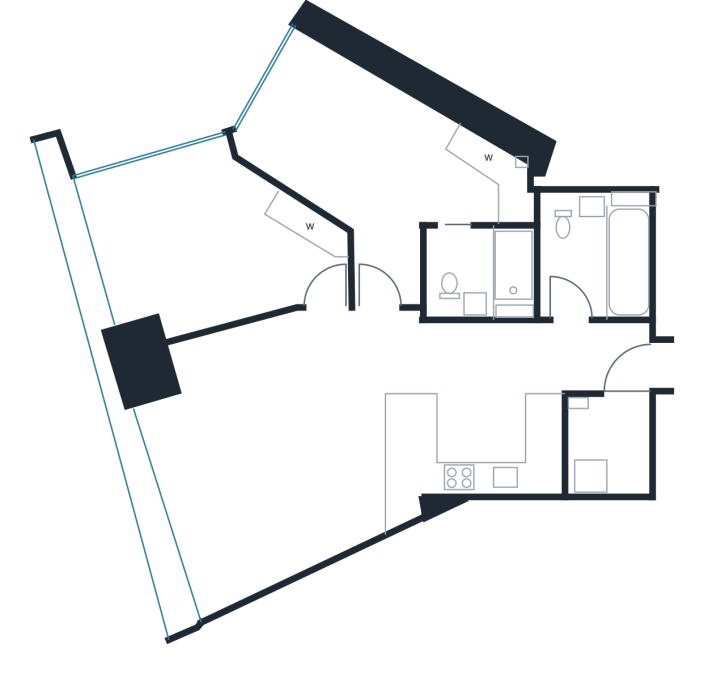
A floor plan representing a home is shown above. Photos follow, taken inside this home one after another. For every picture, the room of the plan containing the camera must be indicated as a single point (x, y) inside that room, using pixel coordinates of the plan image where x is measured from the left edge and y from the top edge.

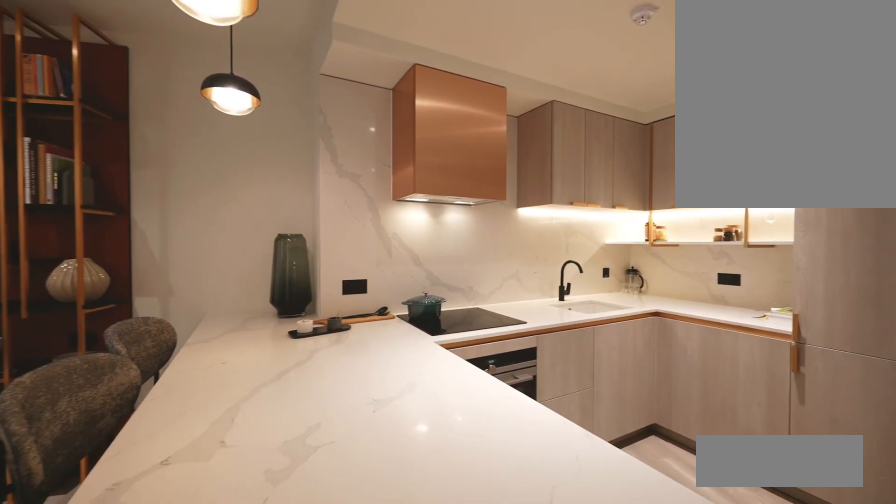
(473, 437)
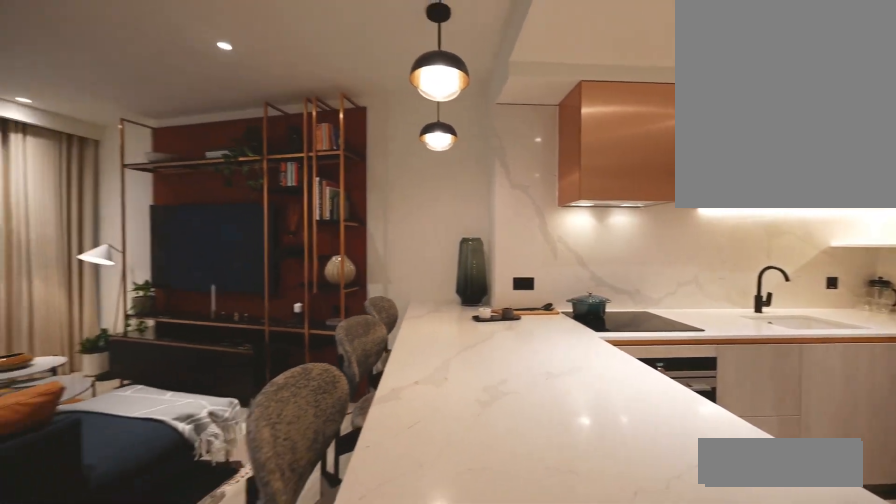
(473, 437)
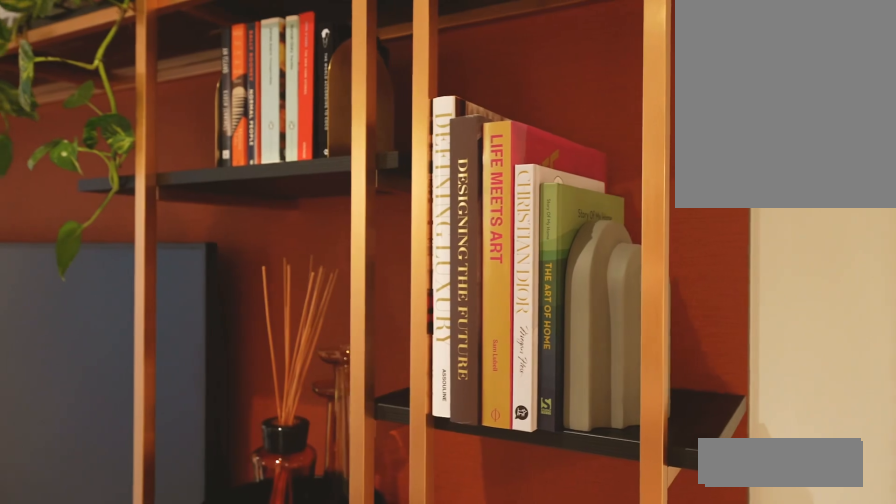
(275, 487)
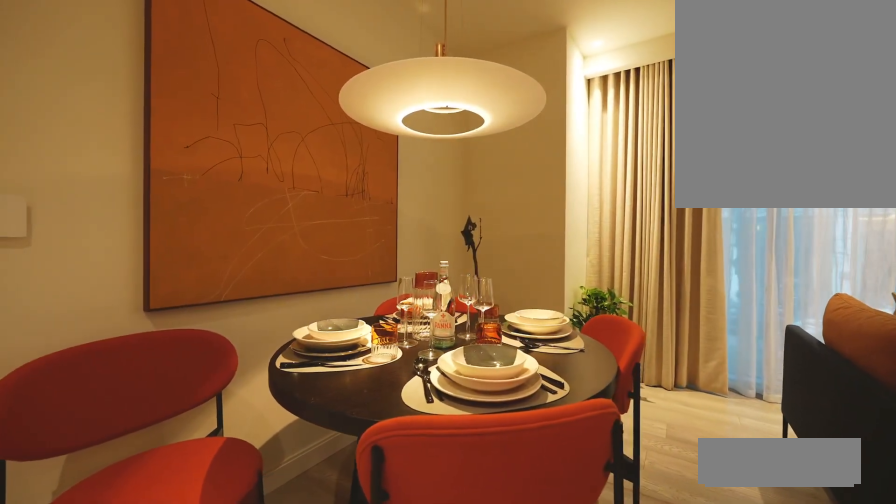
(241, 362)
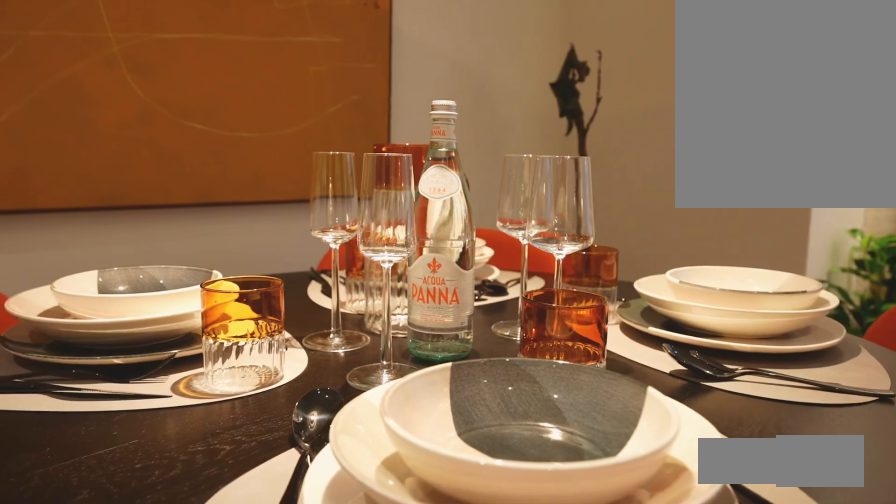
(241, 362)
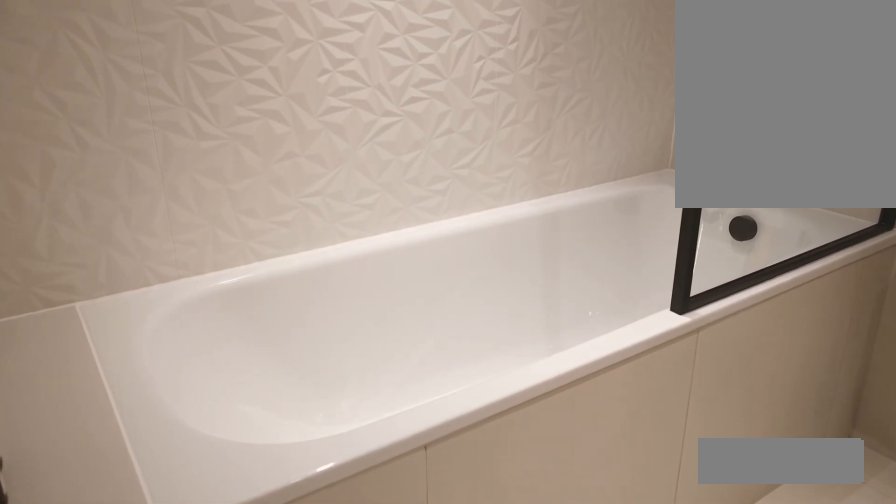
(599, 258)
